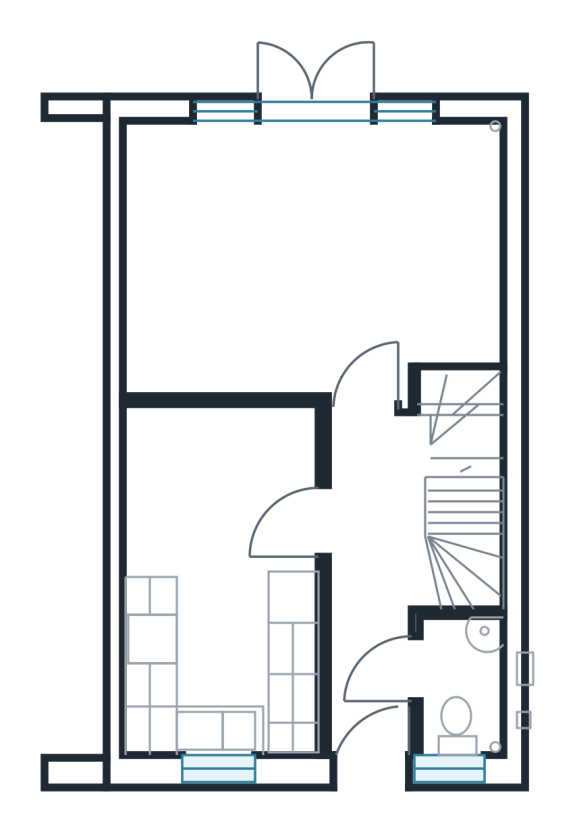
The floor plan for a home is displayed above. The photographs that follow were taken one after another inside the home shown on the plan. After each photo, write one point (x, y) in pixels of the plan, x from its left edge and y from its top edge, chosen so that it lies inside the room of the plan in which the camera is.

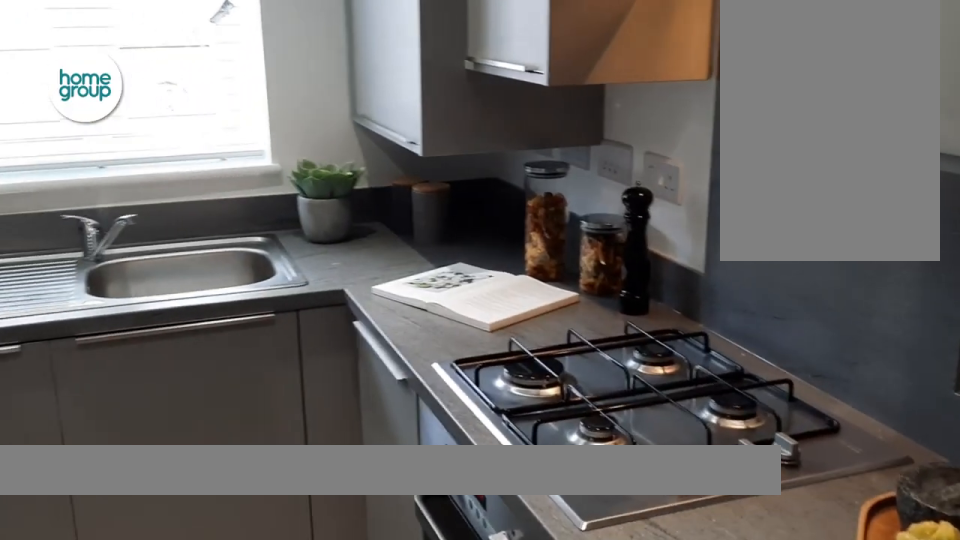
(224, 534)
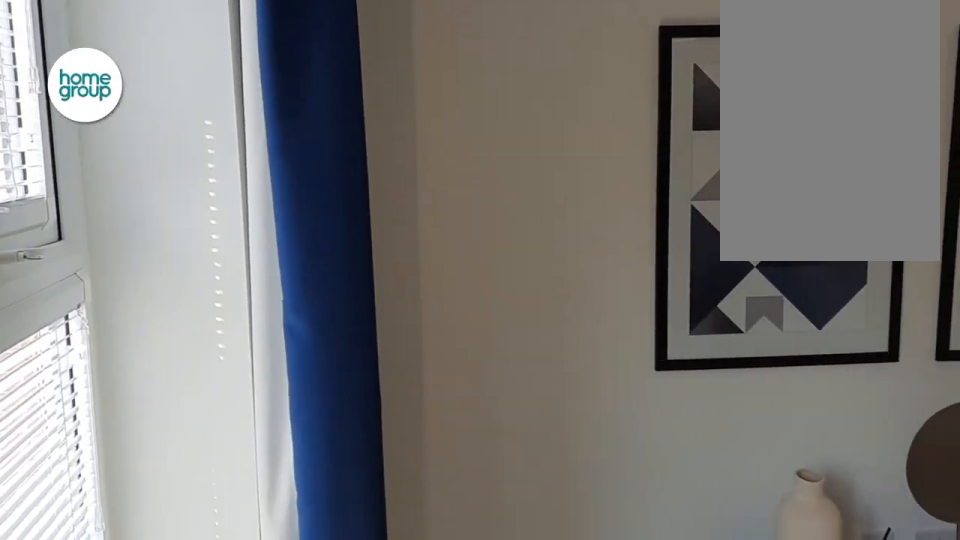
(312, 259)
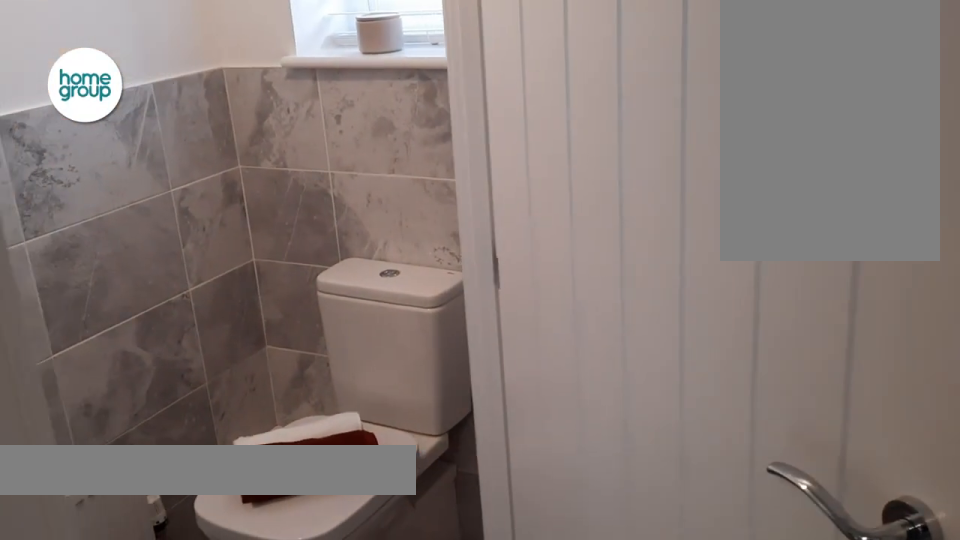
(458, 683)
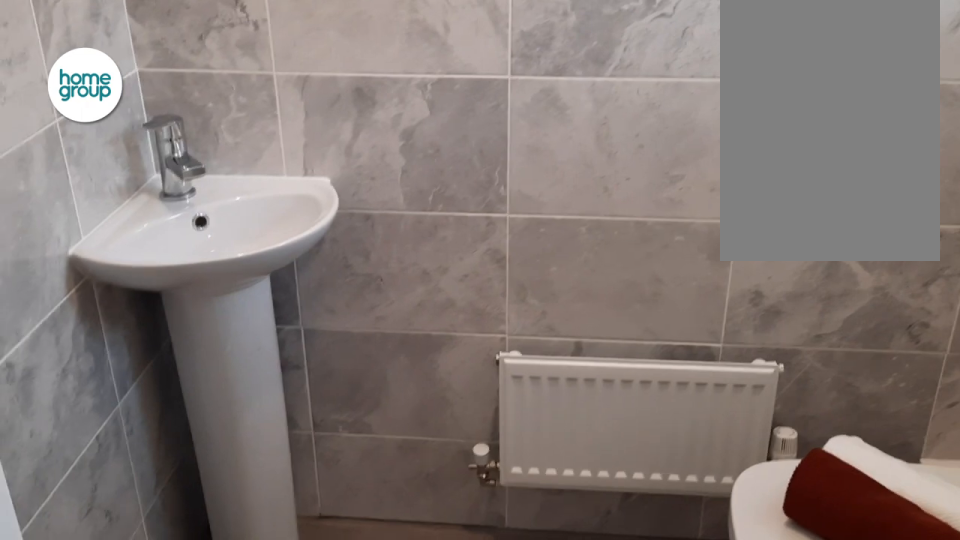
(458, 683)
